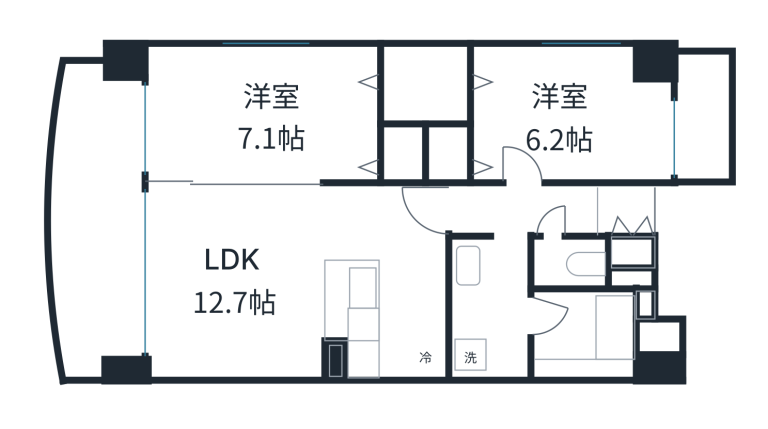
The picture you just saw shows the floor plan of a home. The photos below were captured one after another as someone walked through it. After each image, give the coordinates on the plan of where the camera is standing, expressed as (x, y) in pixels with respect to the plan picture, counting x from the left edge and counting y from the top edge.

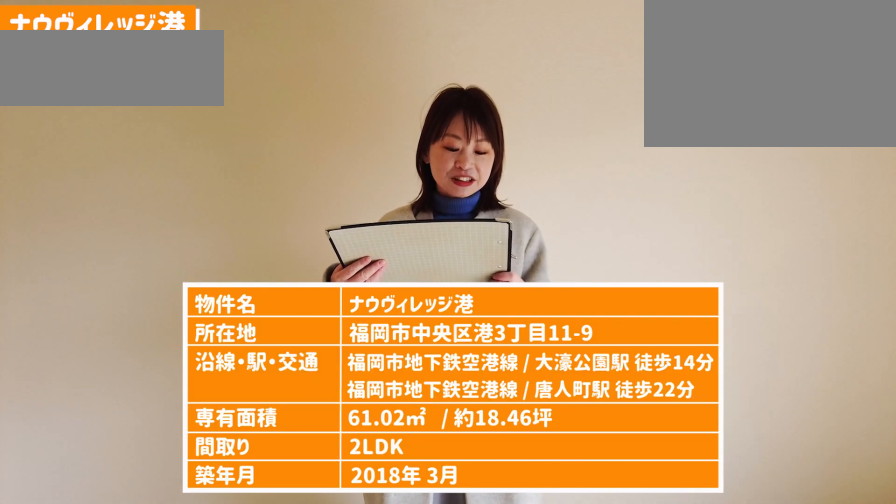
(248, 349)
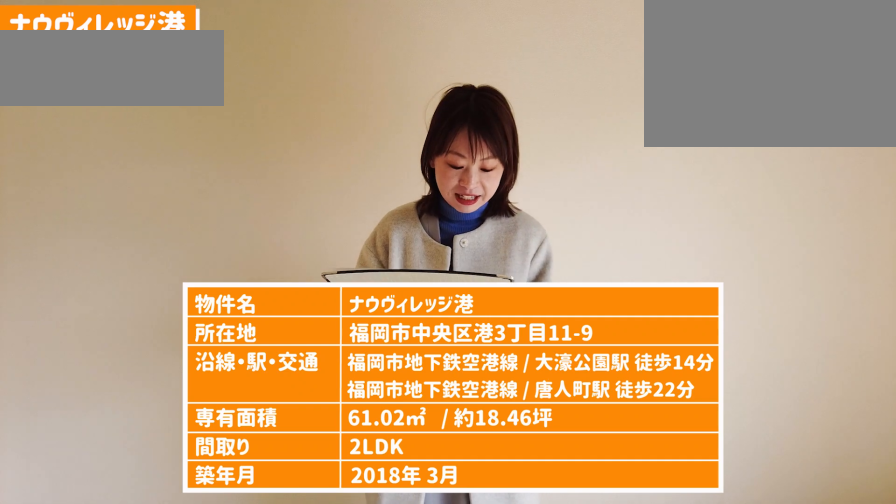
(248, 349)
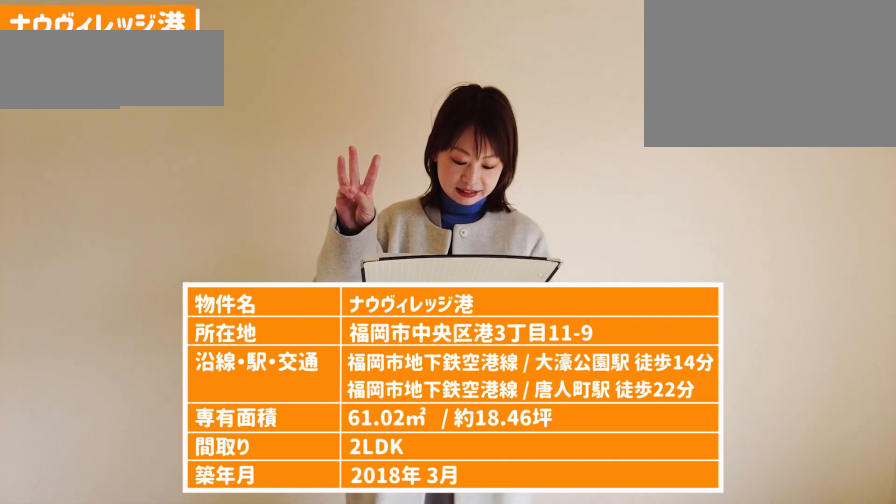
(248, 349)
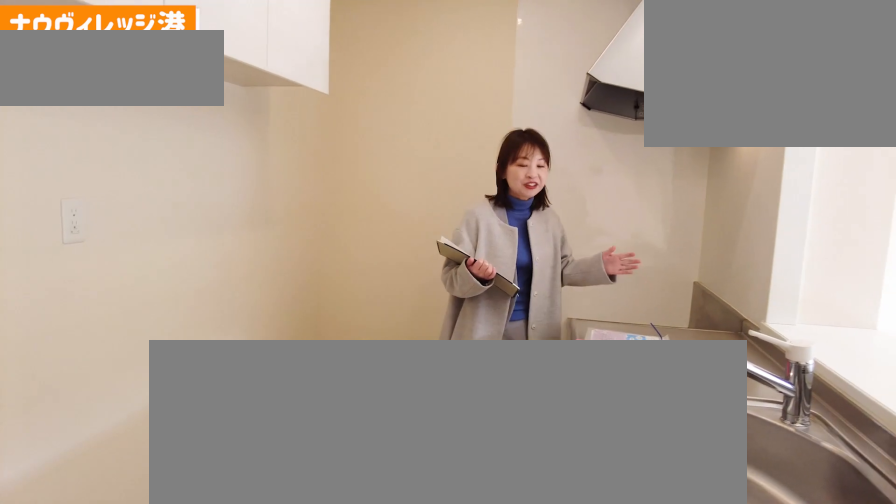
(408, 298)
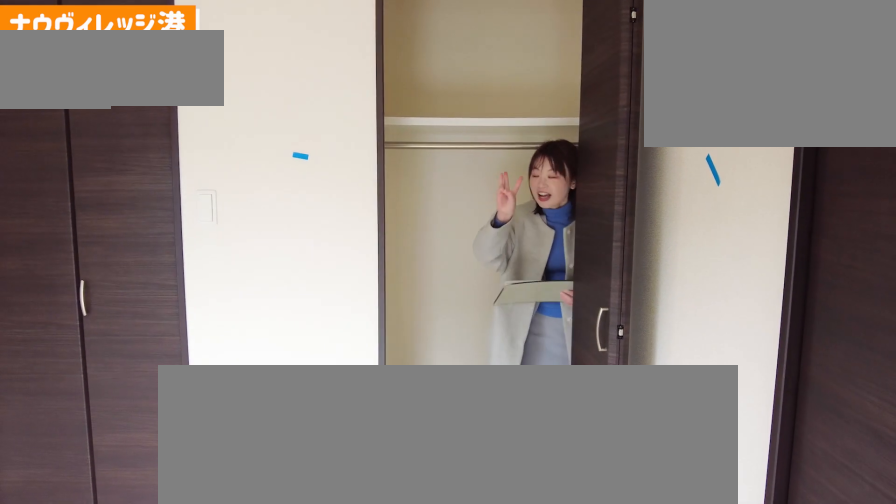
(347, 137)
